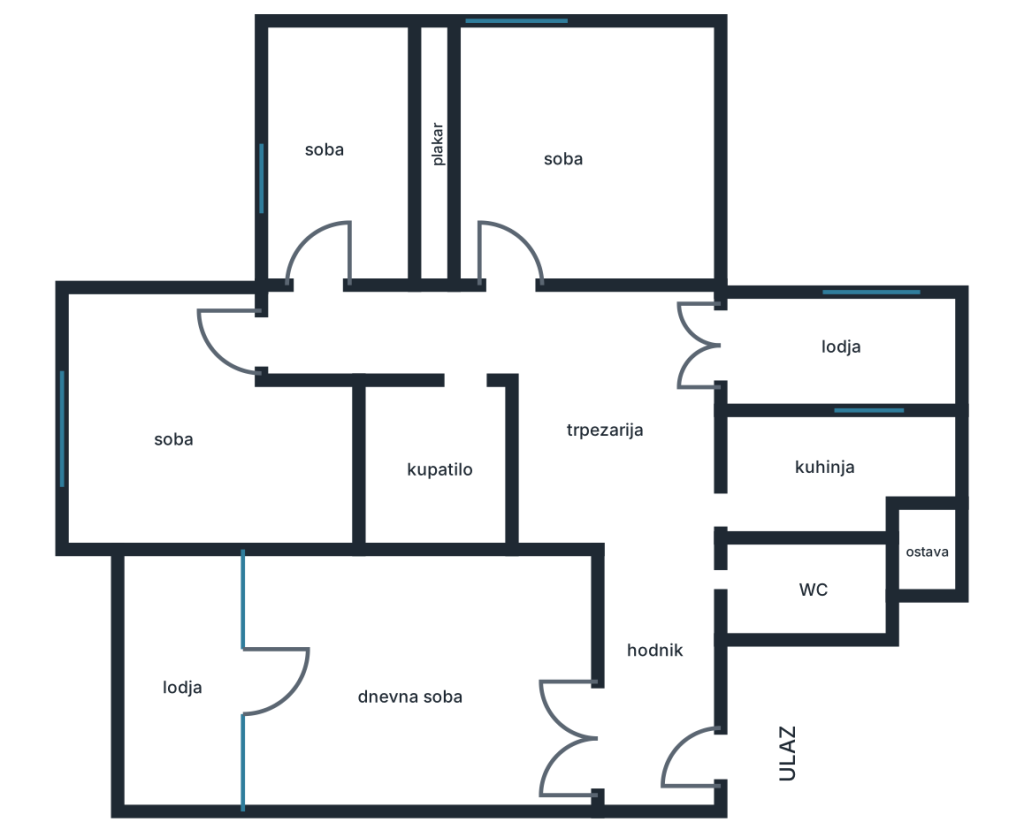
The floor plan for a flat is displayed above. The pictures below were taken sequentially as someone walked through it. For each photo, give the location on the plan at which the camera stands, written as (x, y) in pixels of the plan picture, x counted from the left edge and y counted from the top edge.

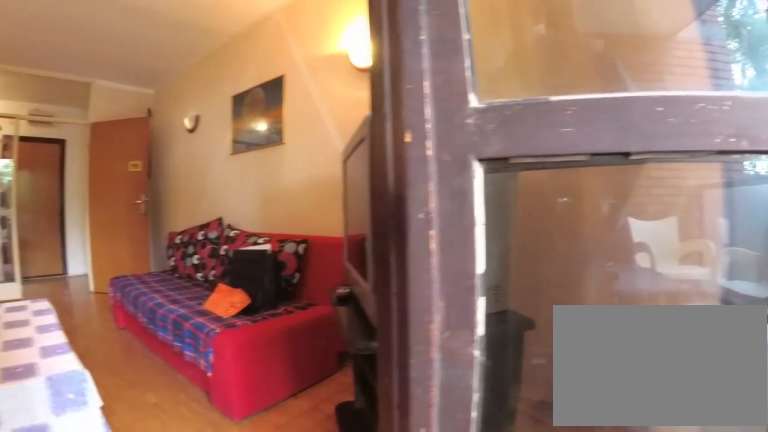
(234, 640)
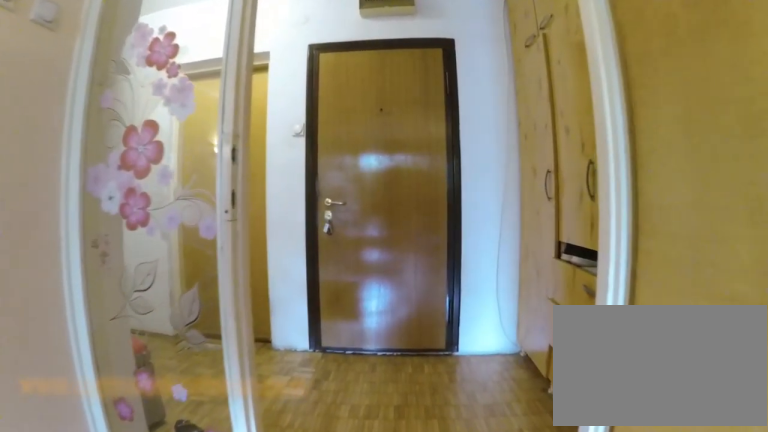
(483, 710)
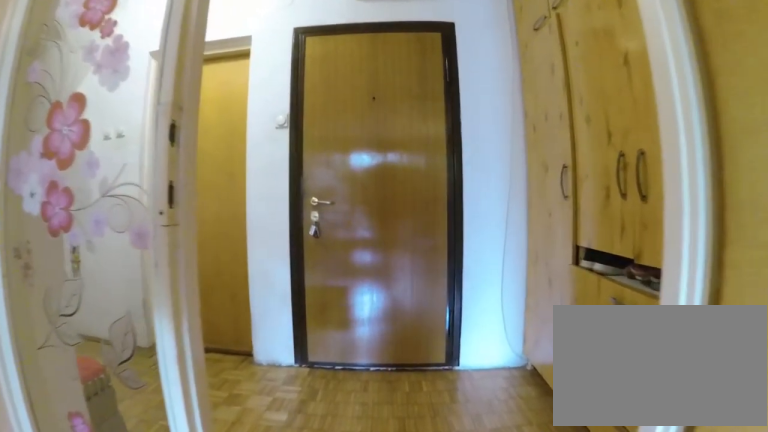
(508, 714)
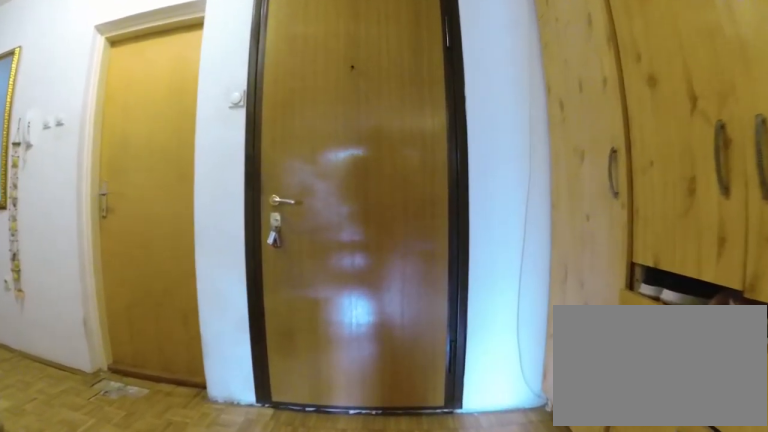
(570, 731)
